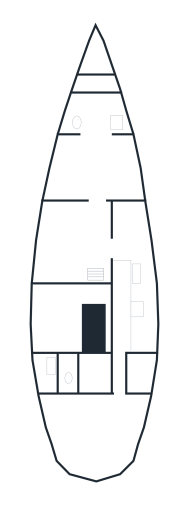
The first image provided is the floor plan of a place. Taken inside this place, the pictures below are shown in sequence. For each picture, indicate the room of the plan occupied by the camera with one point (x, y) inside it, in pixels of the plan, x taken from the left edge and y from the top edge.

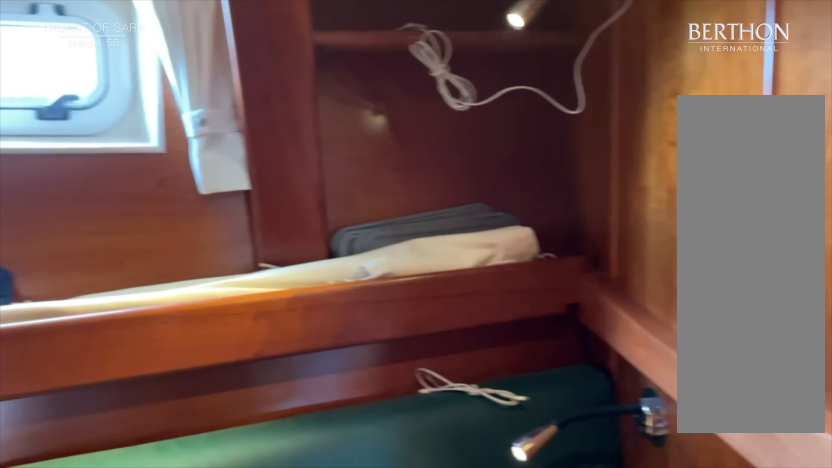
(93, 170)
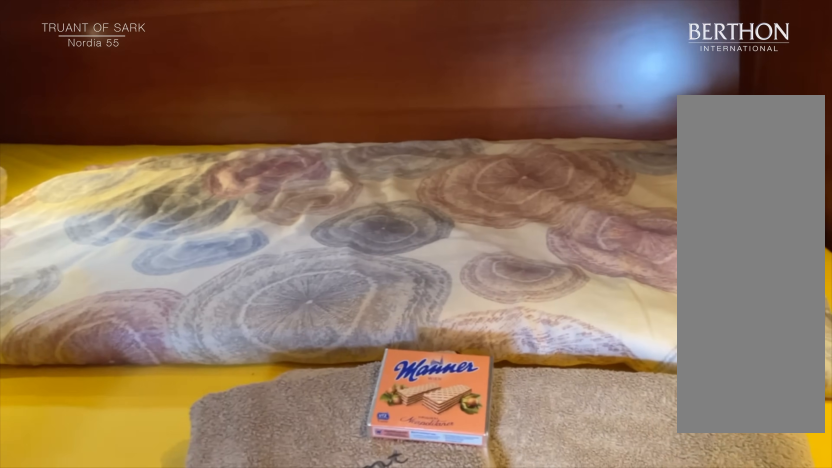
(93, 170)
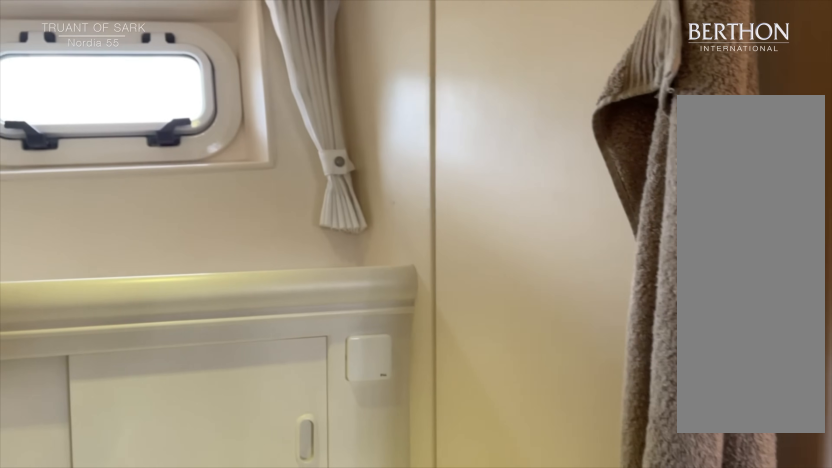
(95, 116)
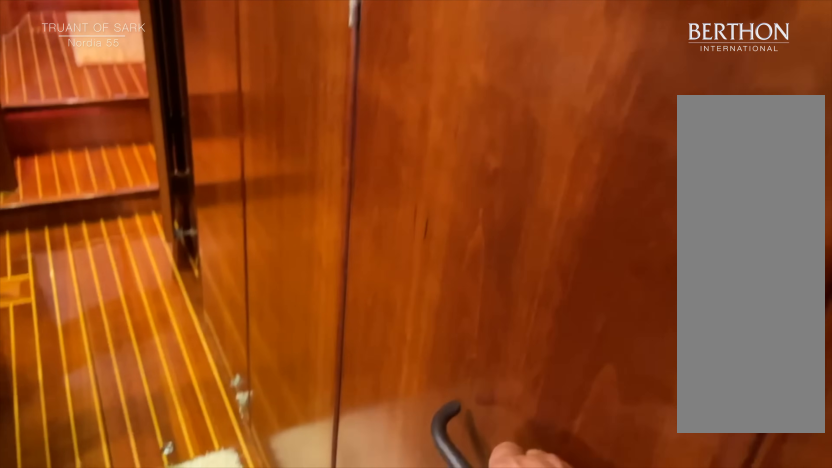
(135, 300)
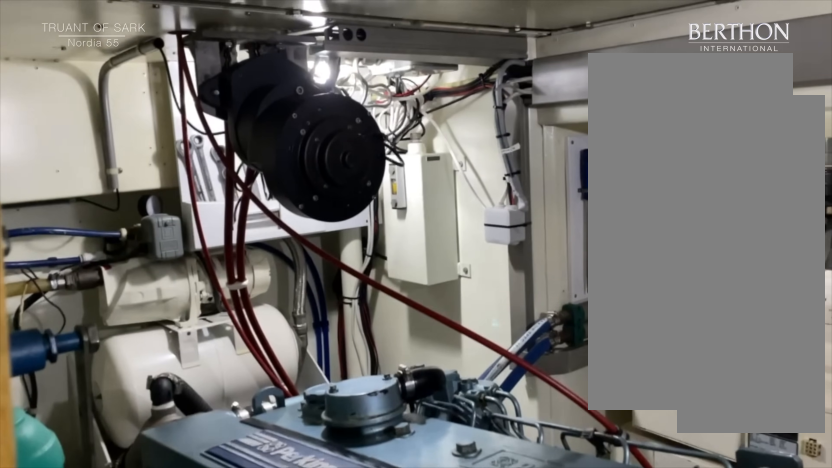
(70, 322)
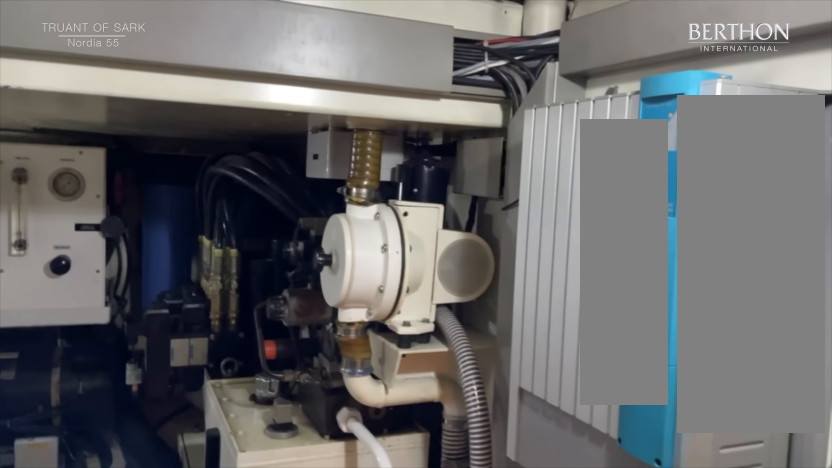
(70, 322)
